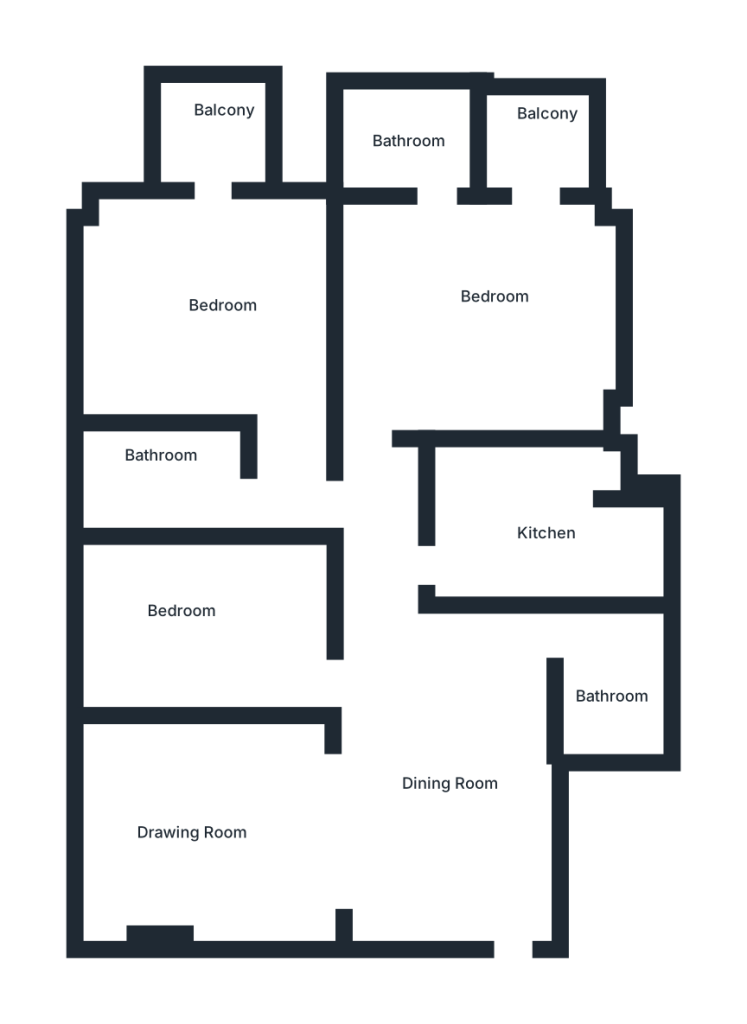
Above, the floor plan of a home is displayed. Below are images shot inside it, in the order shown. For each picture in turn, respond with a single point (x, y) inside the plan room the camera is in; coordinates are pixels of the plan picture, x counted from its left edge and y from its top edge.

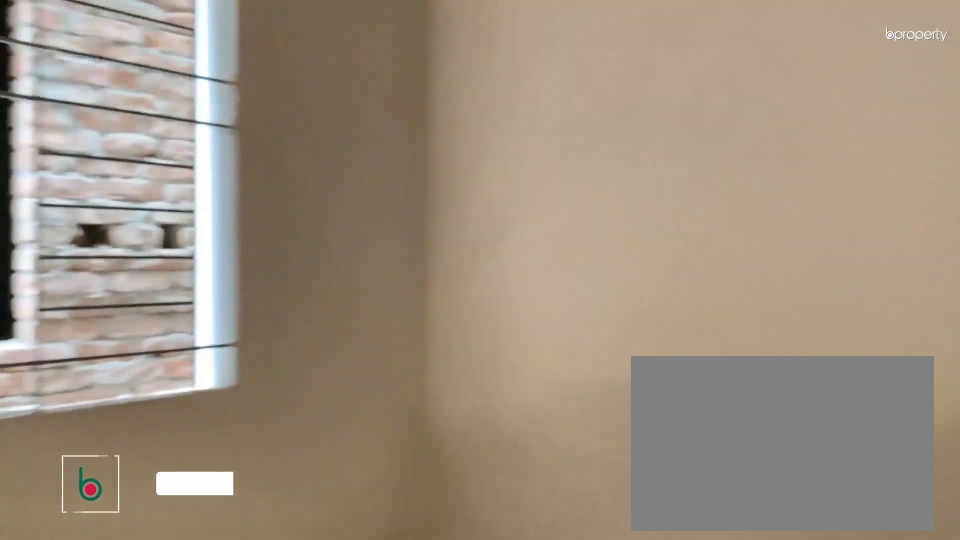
(204, 631)
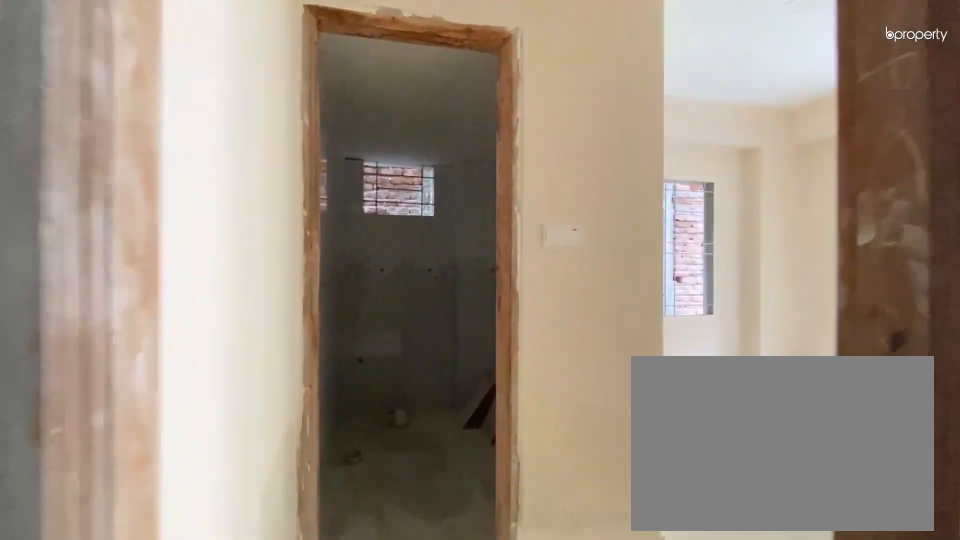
(298, 460)
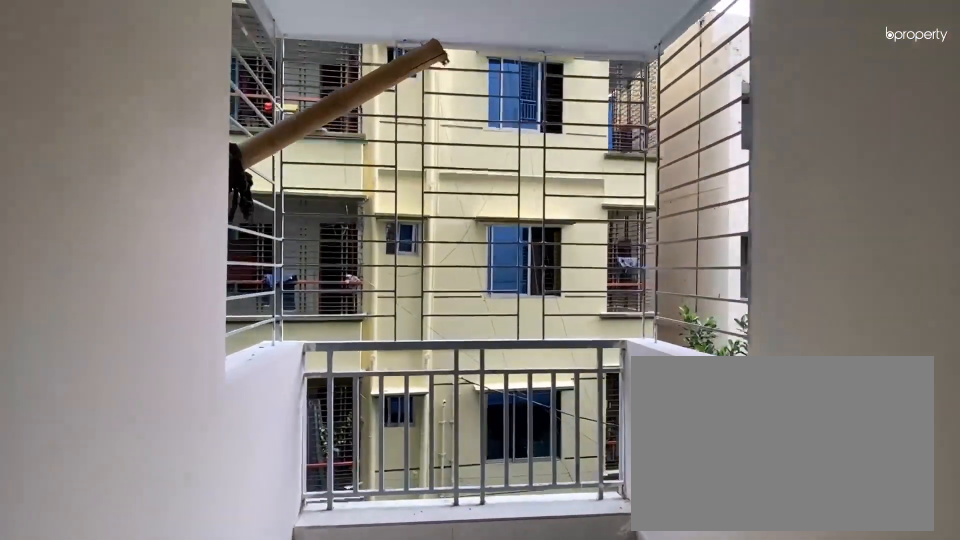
(211, 132)
